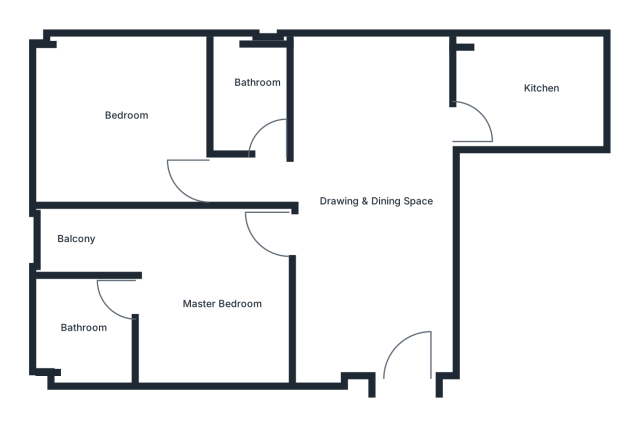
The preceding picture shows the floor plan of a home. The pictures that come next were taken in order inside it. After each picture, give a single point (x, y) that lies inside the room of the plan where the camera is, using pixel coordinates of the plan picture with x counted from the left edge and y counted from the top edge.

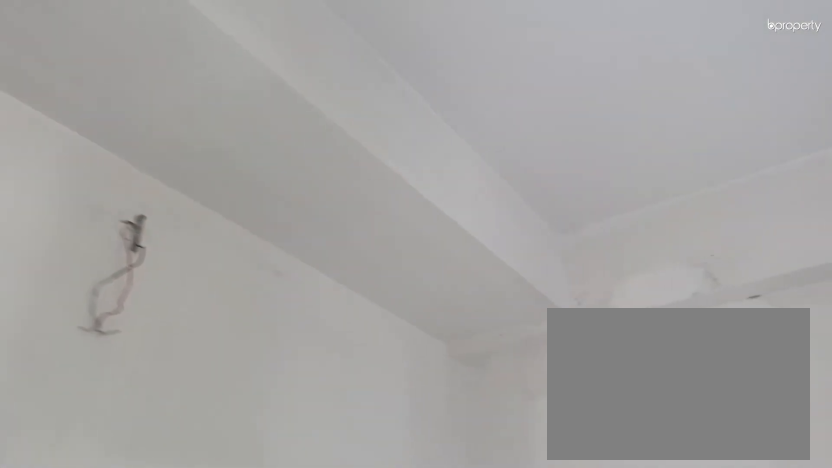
(203, 311)
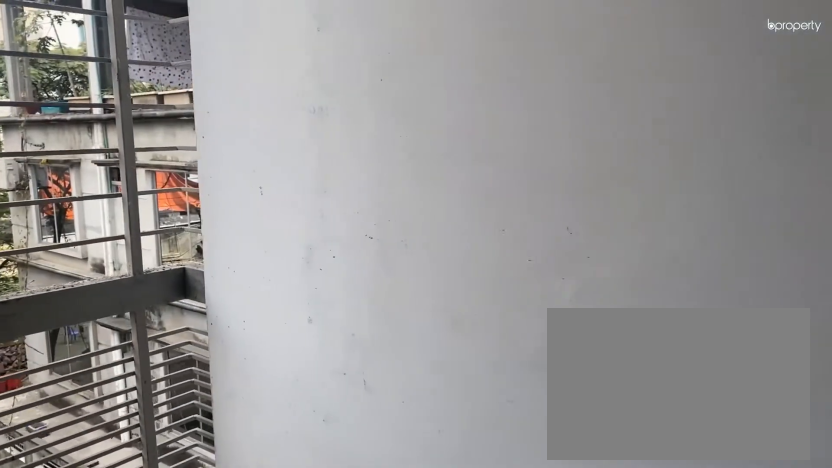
(72, 237)
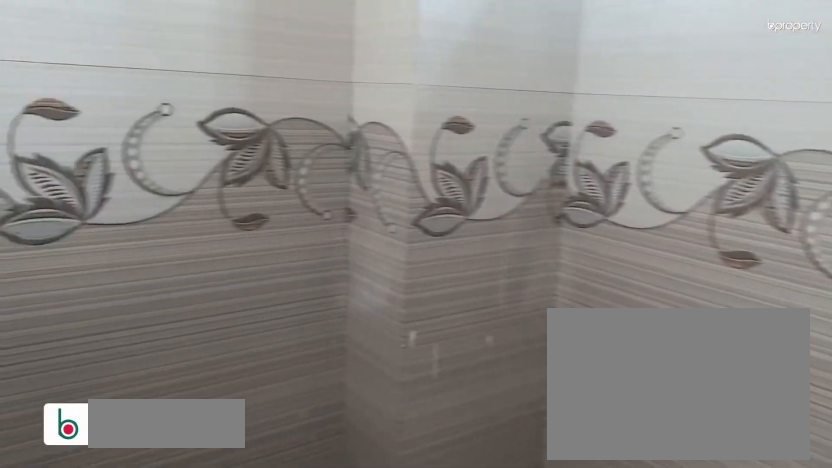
(86, 328)
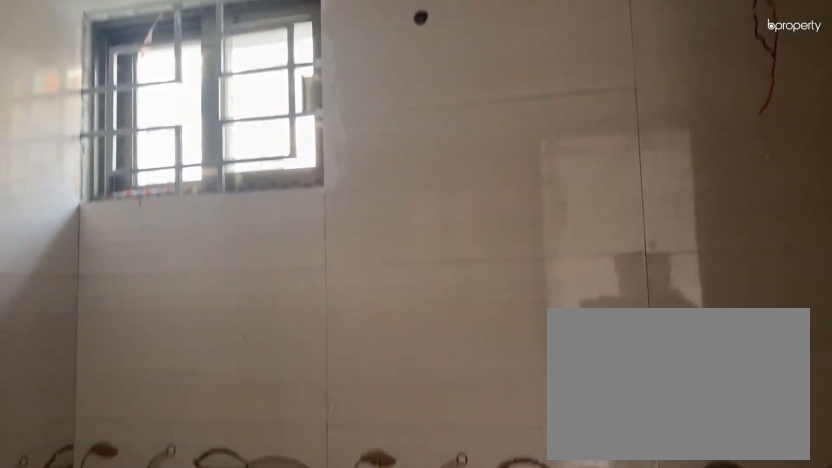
(86, 328)
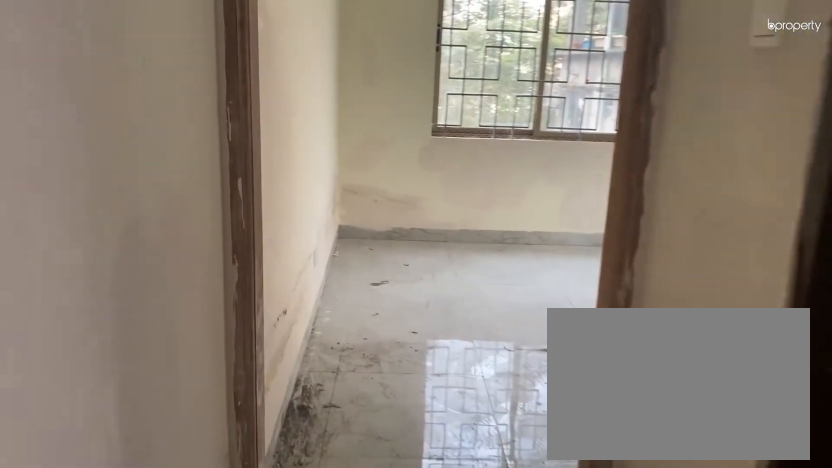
(253, 179)
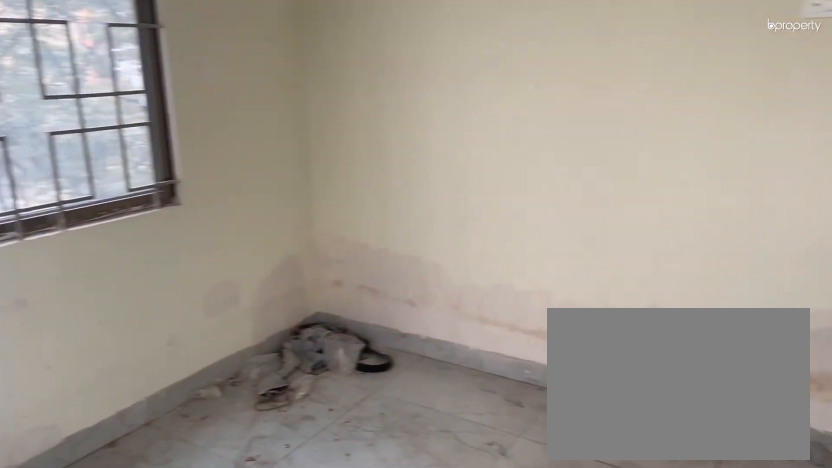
(120, 105)
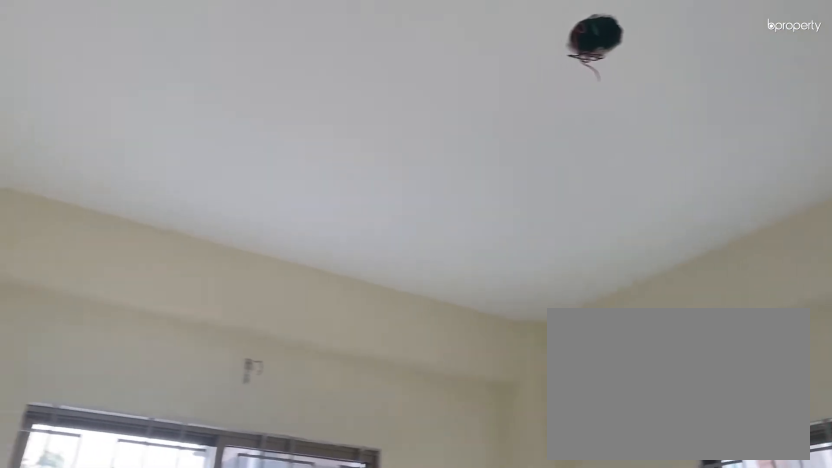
(120, 105)
